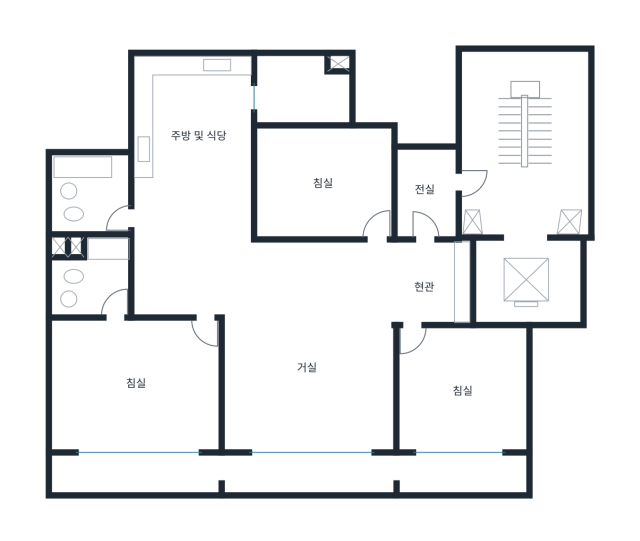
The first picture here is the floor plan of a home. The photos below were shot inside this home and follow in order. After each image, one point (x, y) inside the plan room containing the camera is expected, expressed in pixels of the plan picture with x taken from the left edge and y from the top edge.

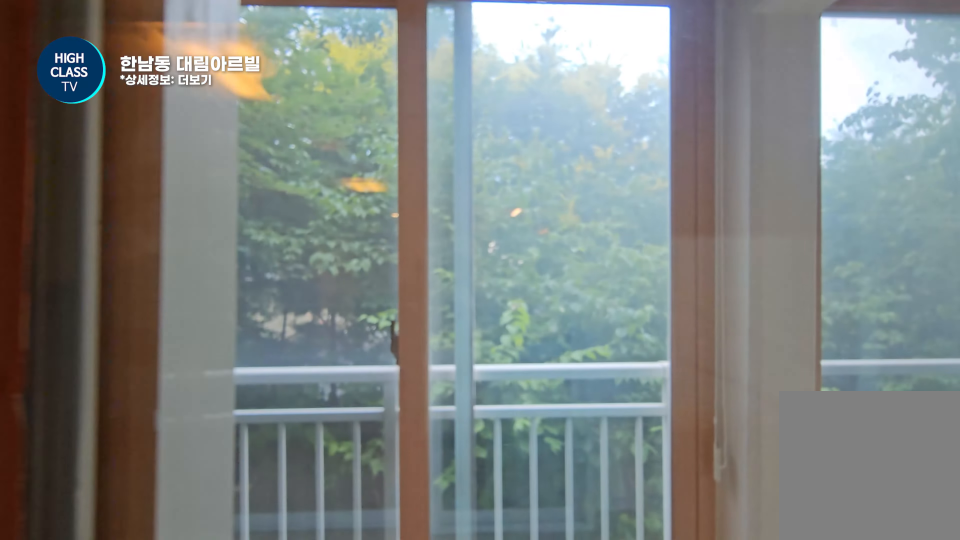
(307, 345)
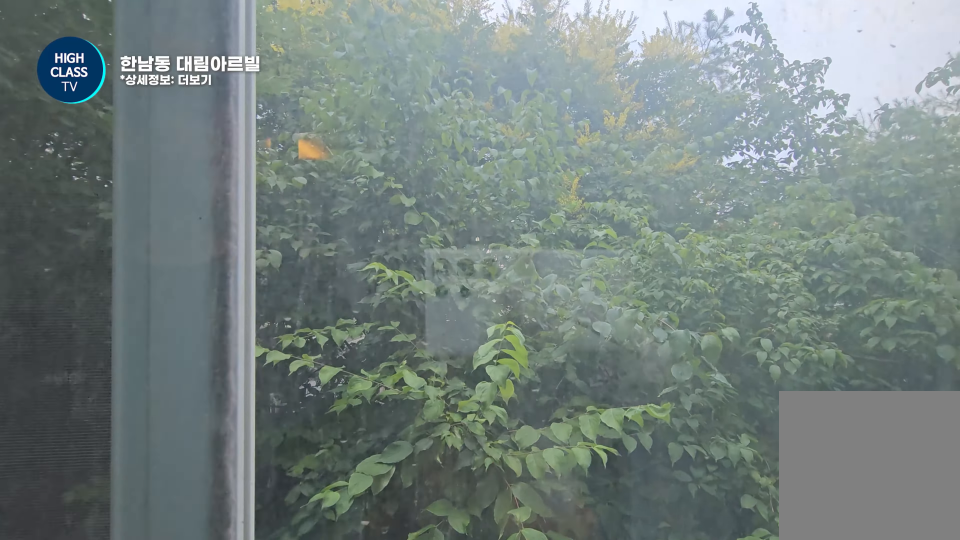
(290, 470)
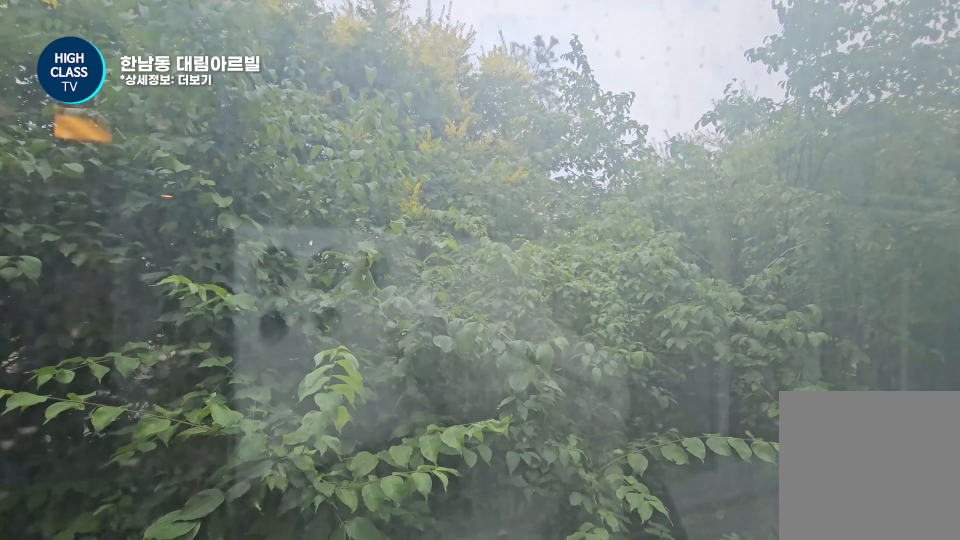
(290, 470)
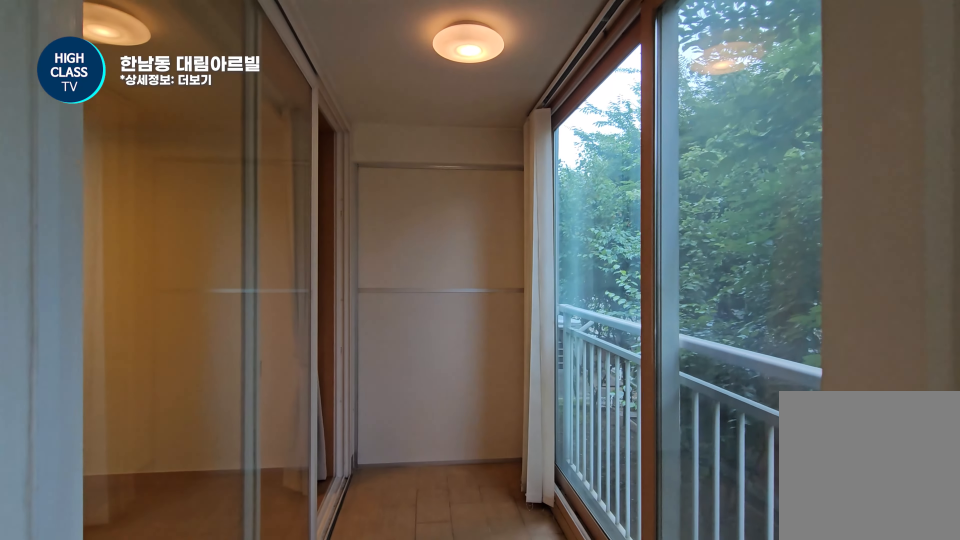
(290, 470)
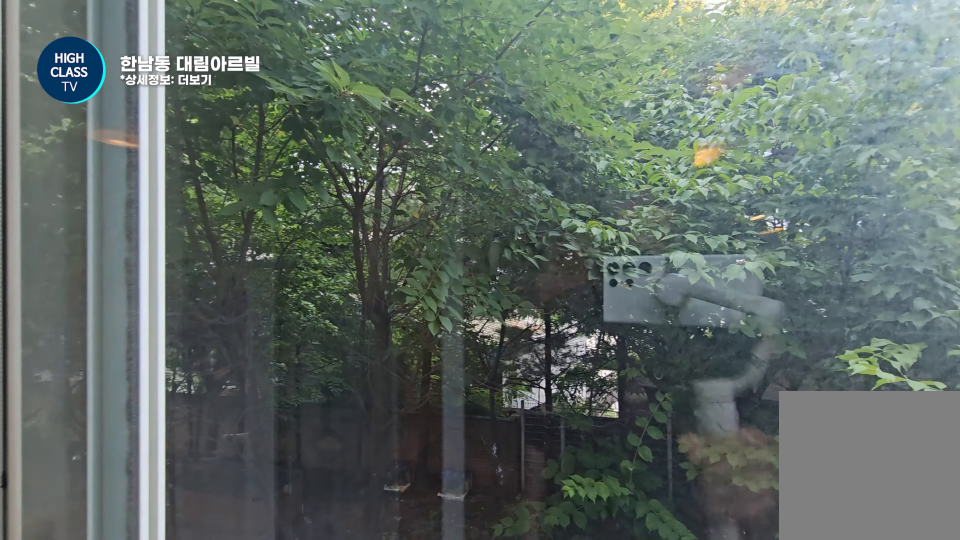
(290, 470)
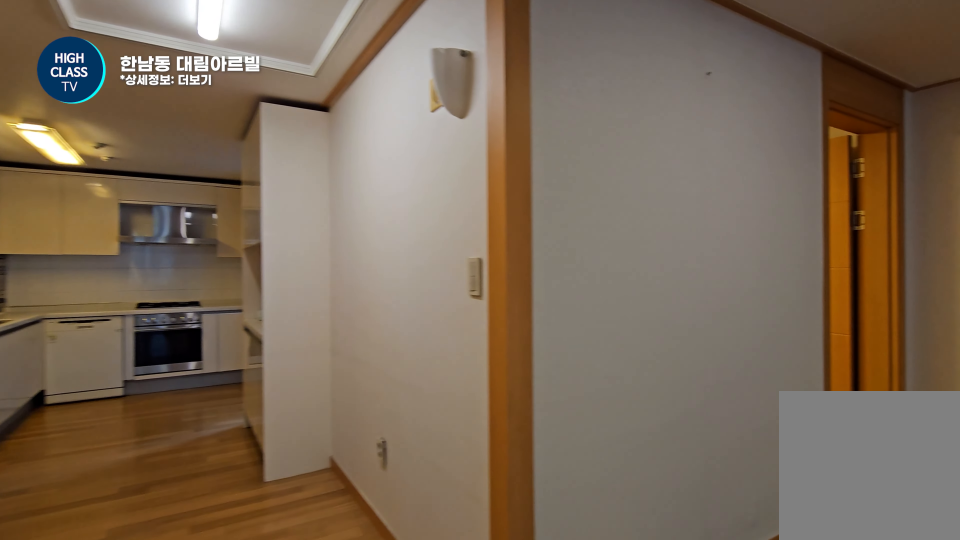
(262, 280)
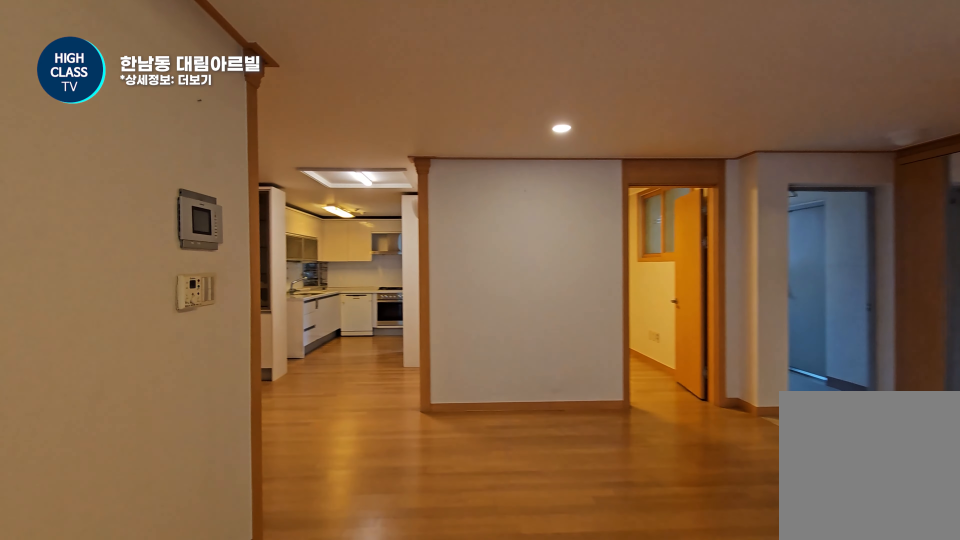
(307, 345)
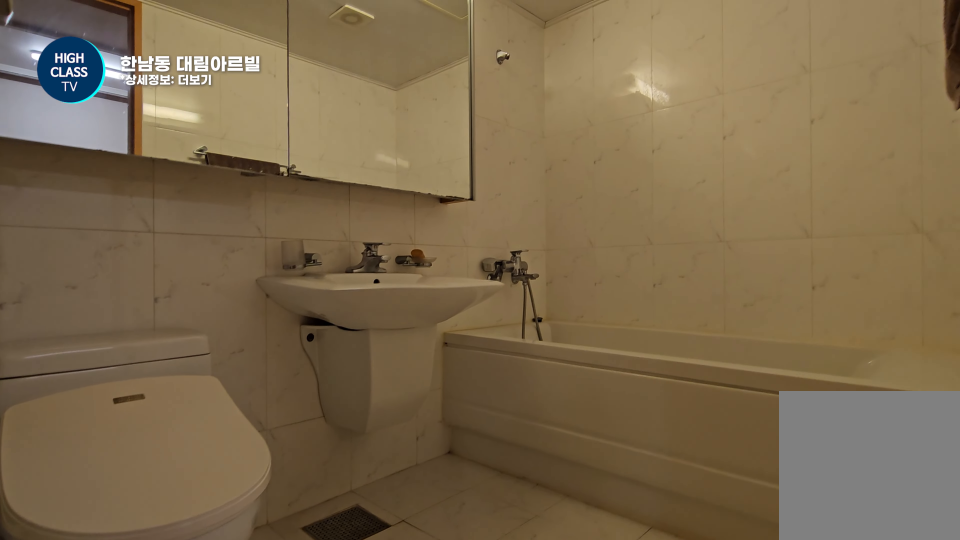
(92, 192)
